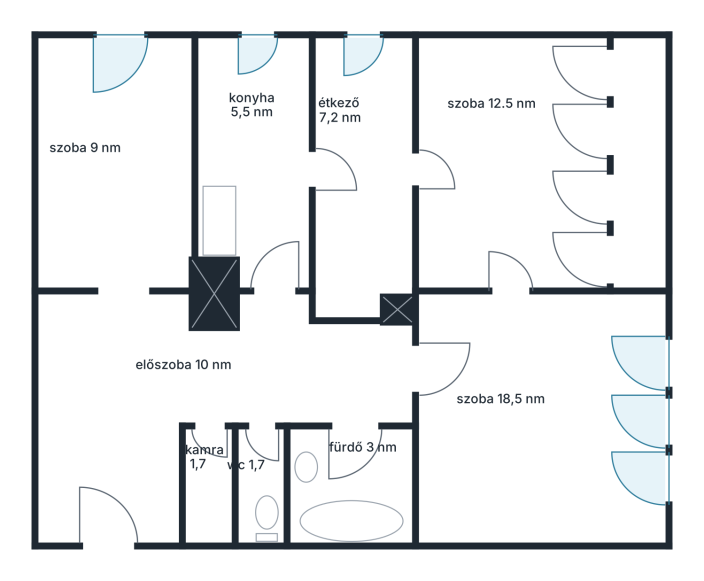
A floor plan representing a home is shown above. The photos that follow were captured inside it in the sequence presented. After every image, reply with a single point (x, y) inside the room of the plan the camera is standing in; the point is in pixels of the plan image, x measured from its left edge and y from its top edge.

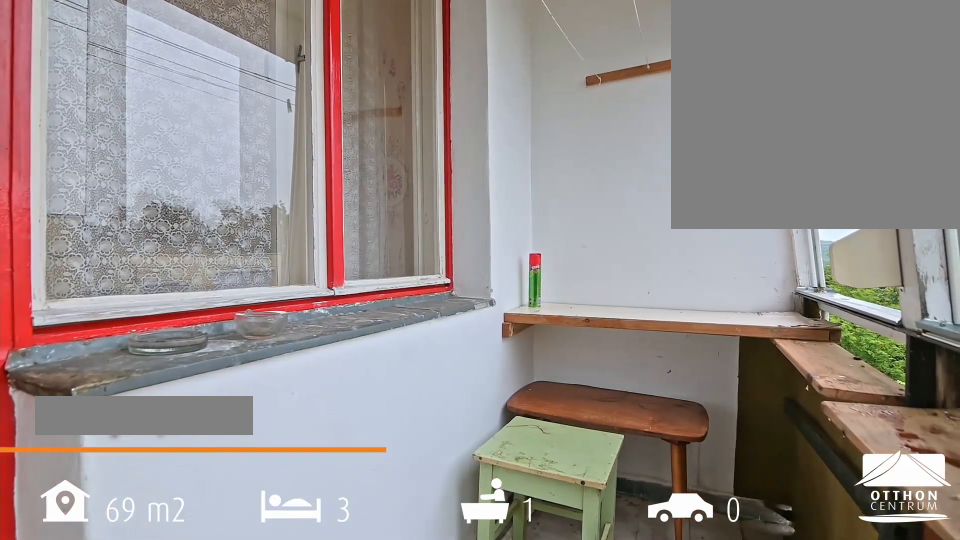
(639, 161)
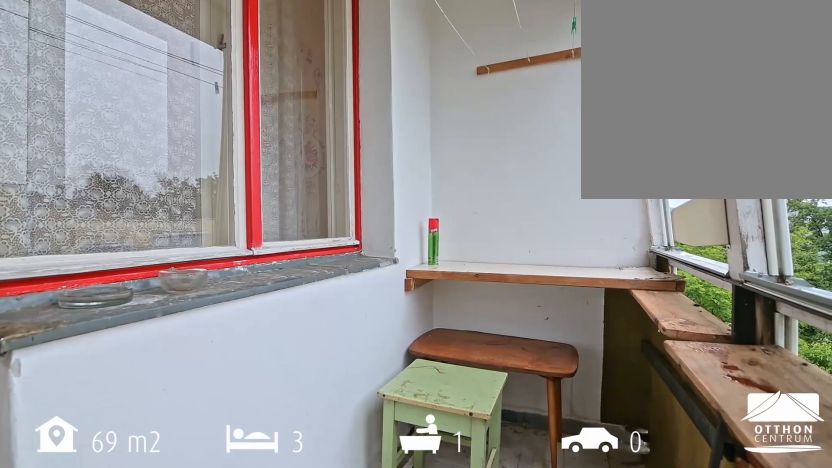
(639, 161)
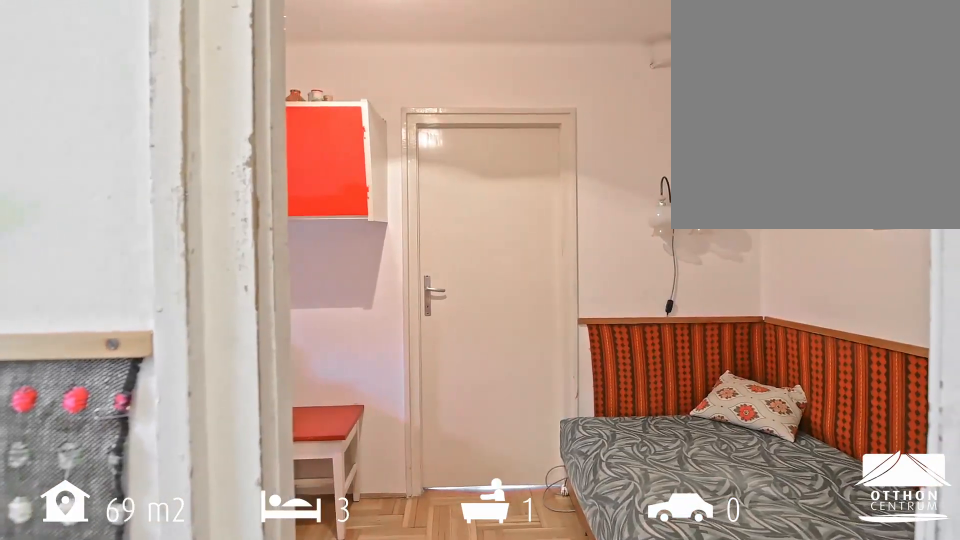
(323, 172)
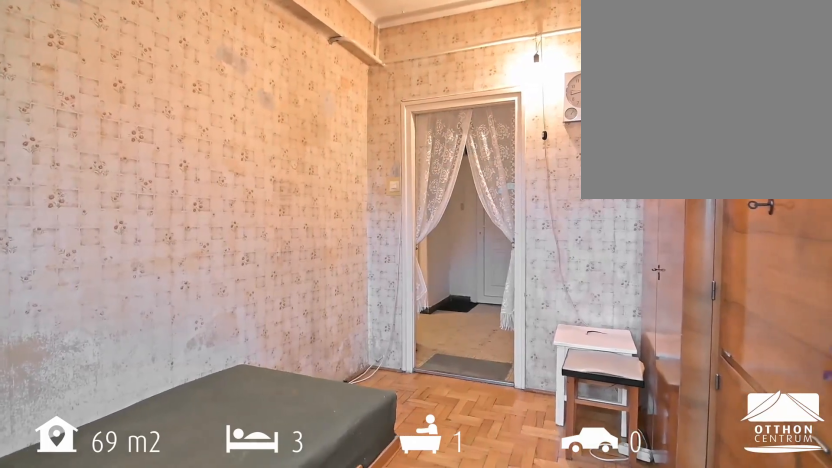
(112, 172)
